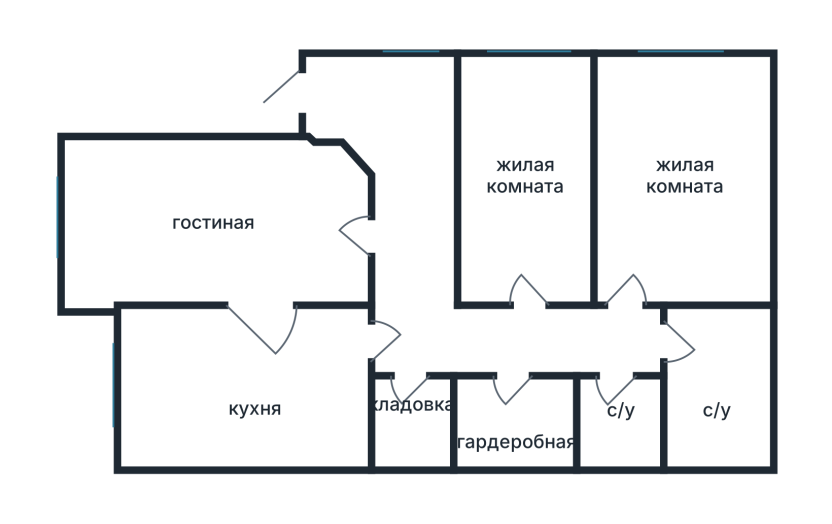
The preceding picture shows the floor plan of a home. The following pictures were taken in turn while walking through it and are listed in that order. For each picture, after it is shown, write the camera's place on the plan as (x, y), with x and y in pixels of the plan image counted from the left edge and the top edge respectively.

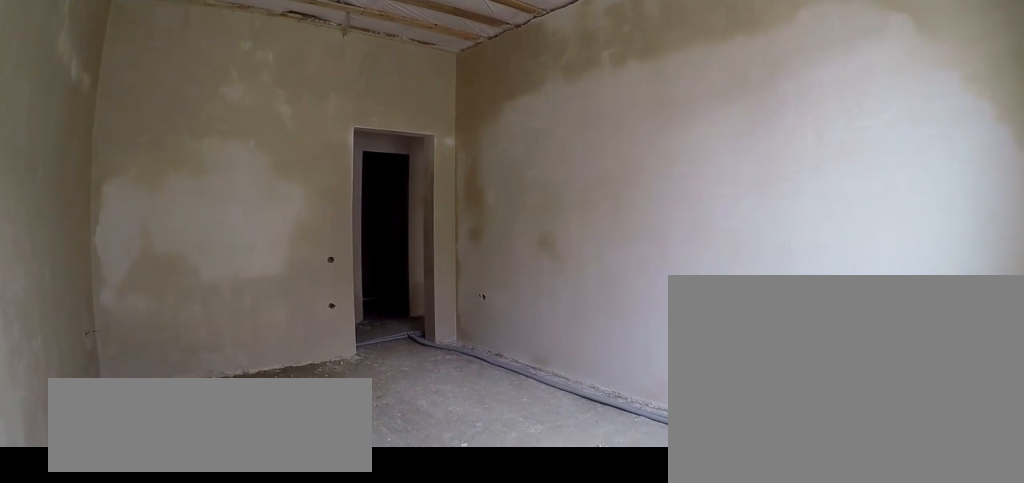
(744, 88)
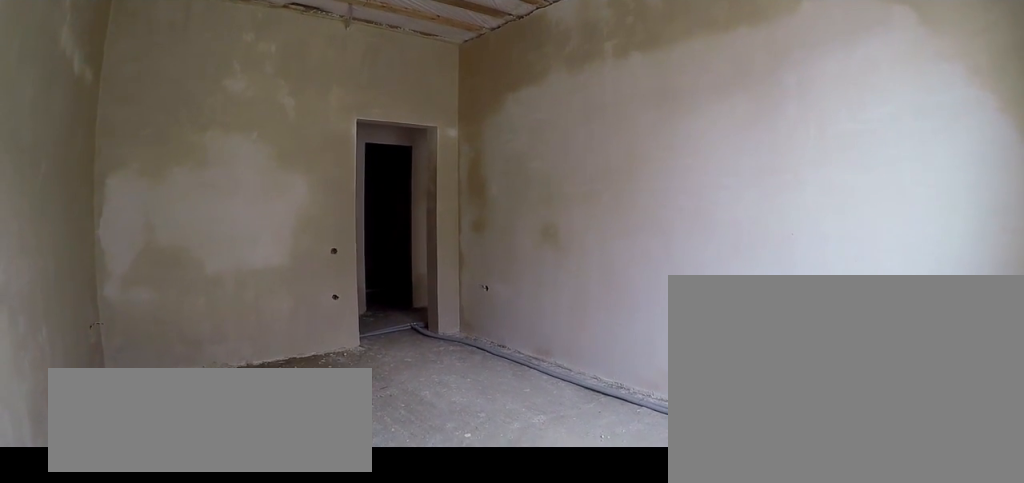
(744, 88)
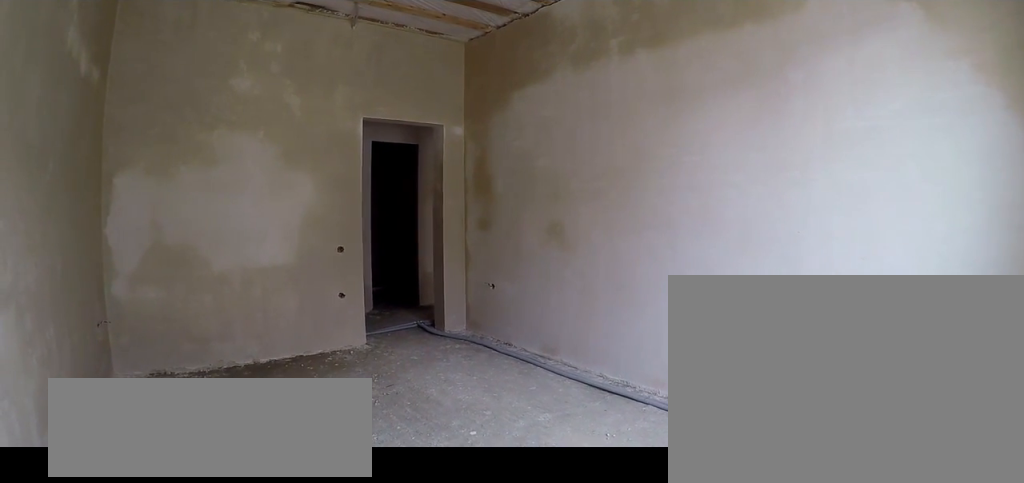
(744, 88)
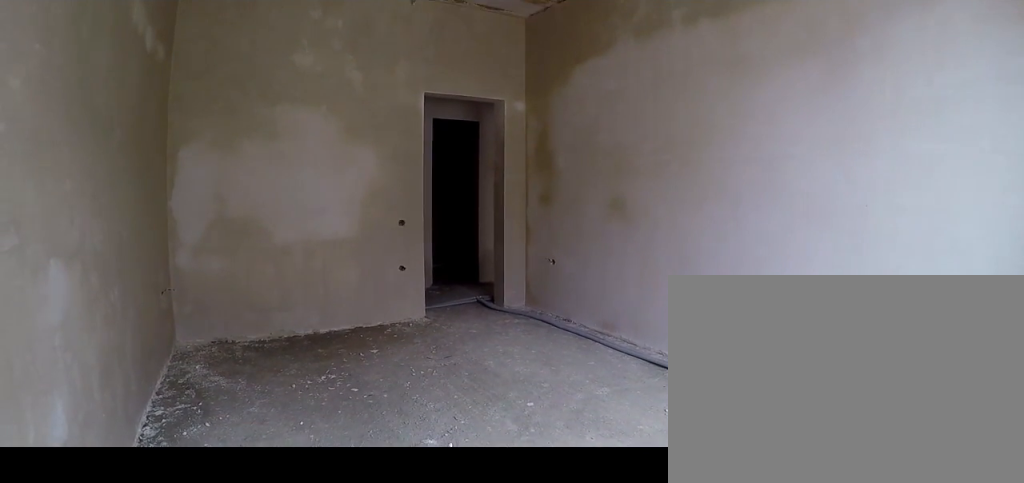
(745, 88)
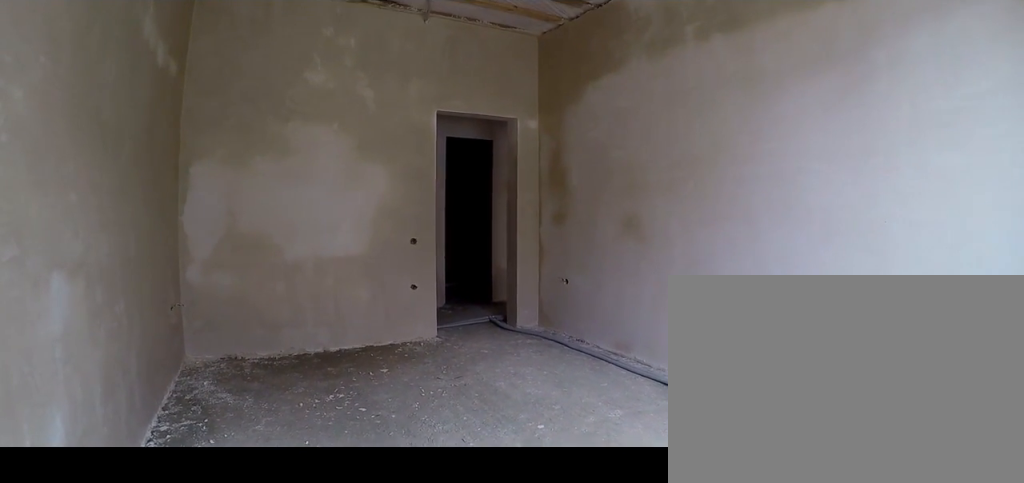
(744, 89)
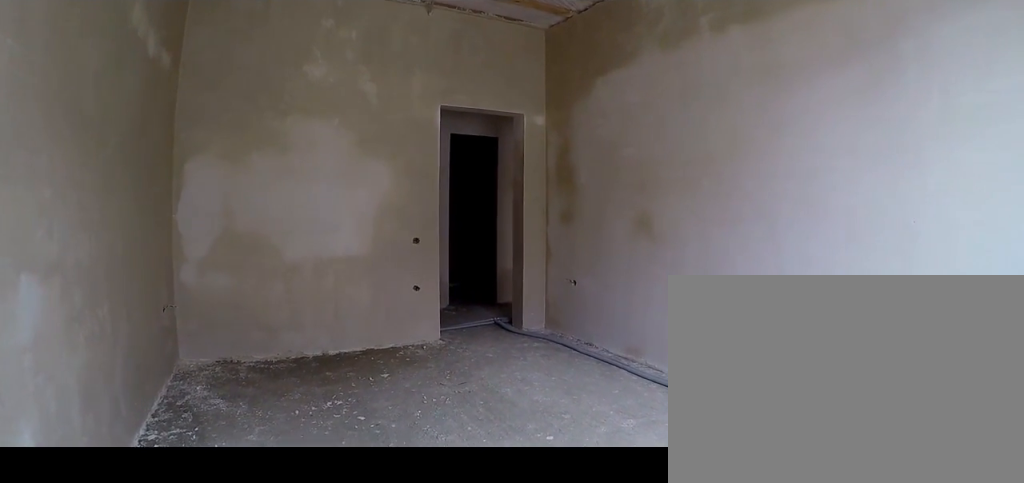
(736, 104)
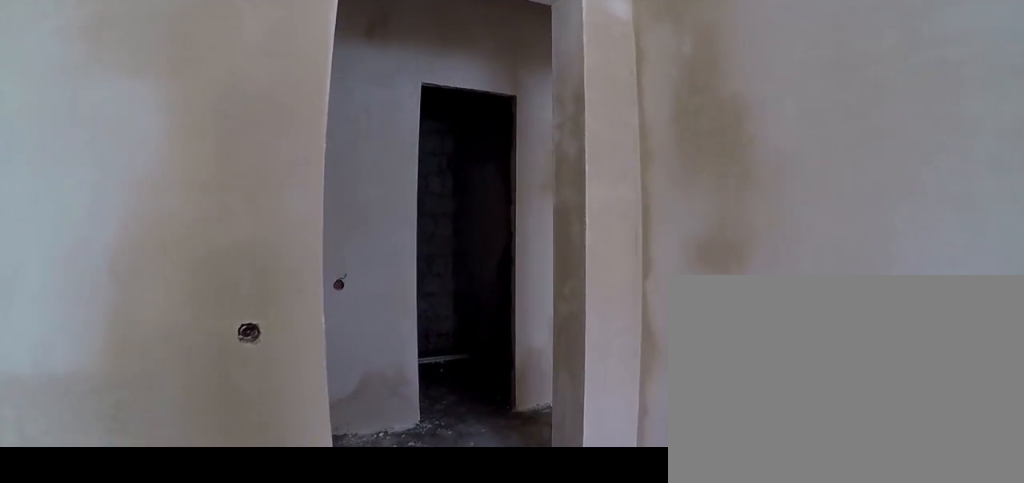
(654, 247)
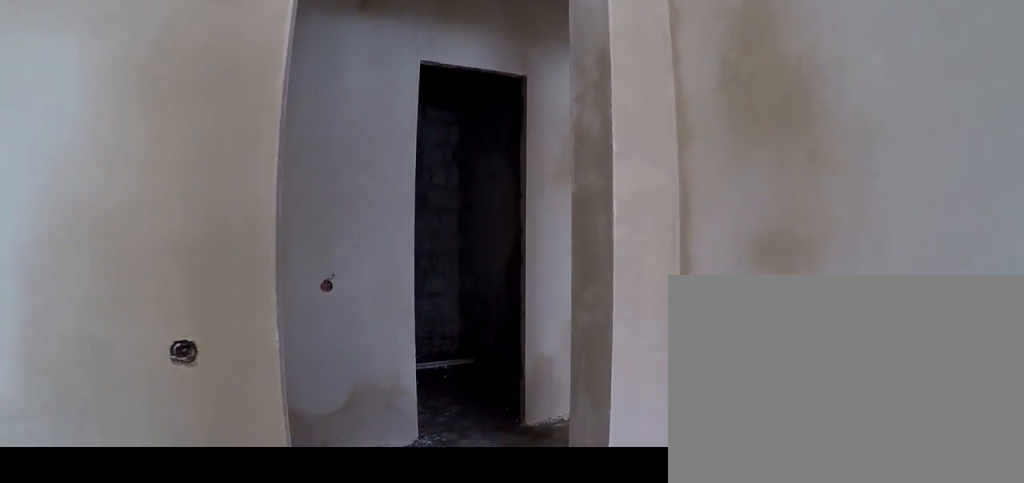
(645, 263)
